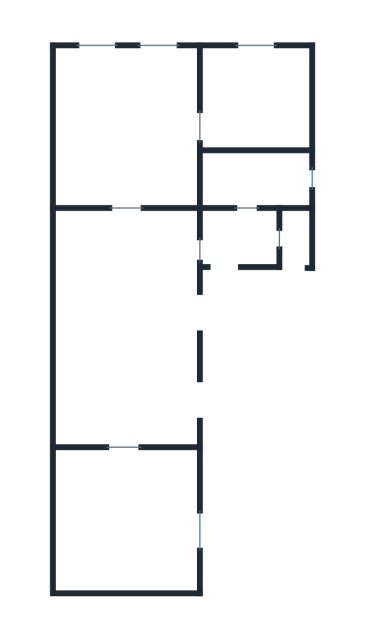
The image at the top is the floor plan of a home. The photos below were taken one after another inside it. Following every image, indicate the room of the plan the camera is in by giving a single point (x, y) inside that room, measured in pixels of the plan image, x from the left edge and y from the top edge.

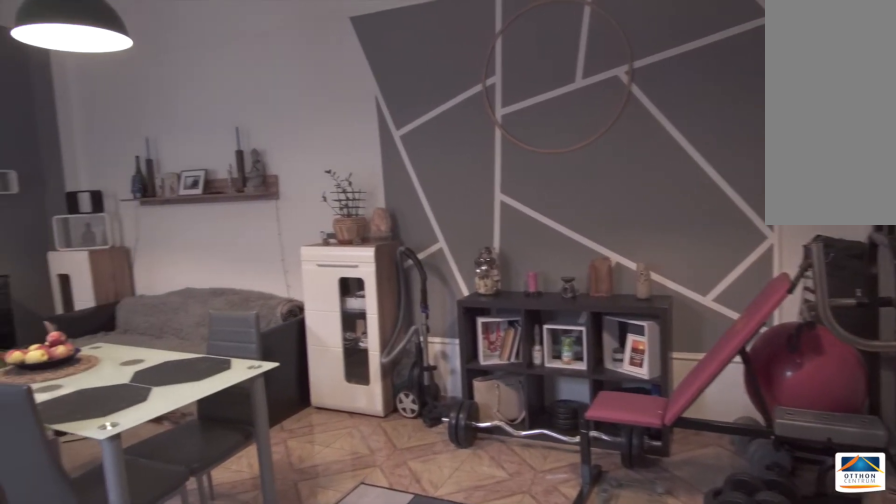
(119, 327)
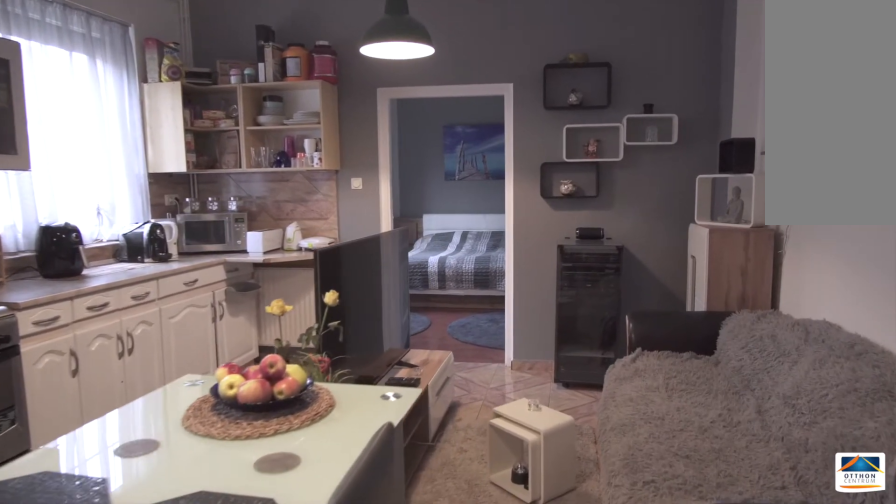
(119, 327)
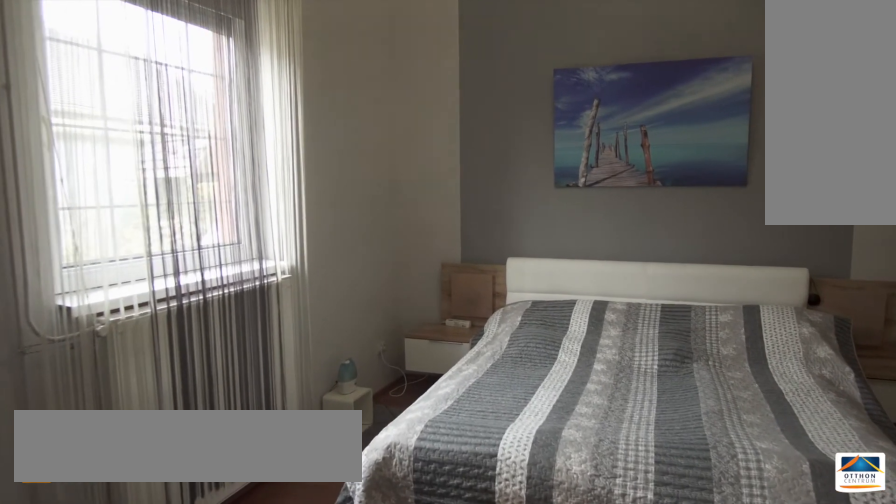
(118, 524)
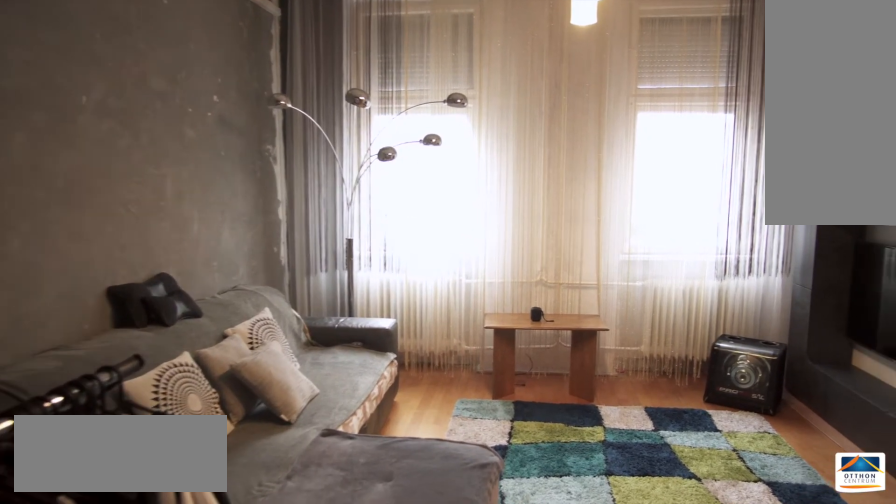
(119, 118)
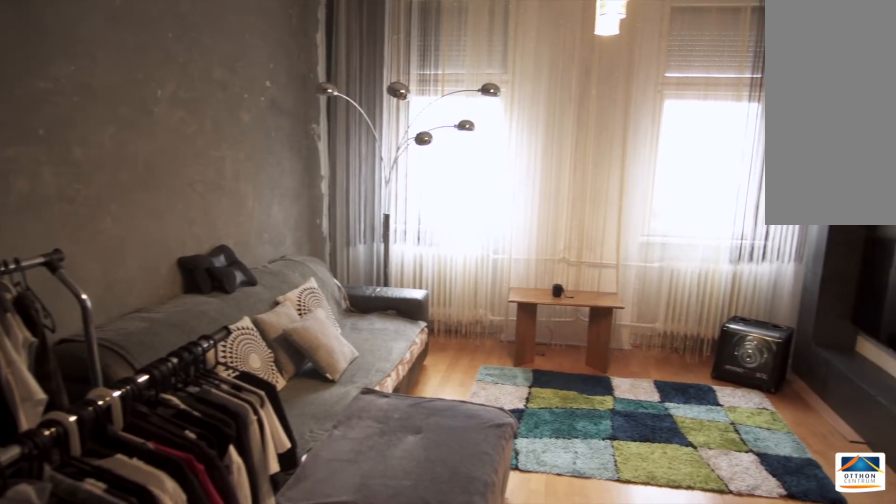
(119, 117)
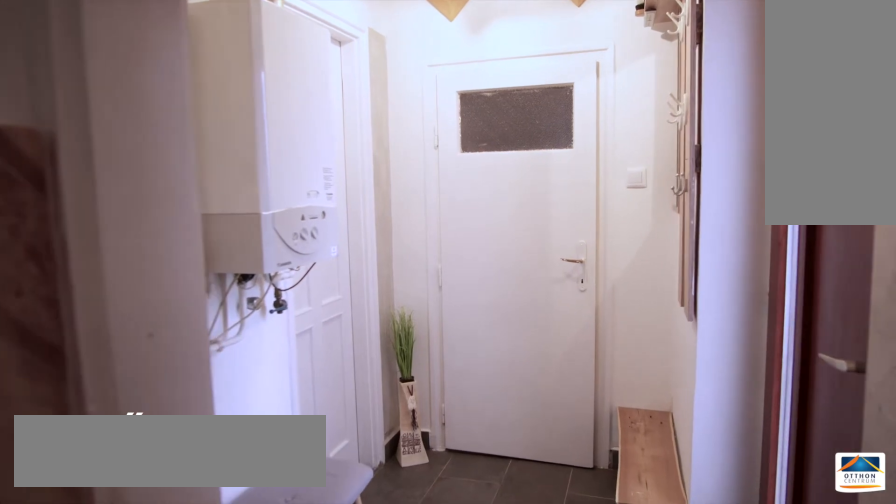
(234, 237)
